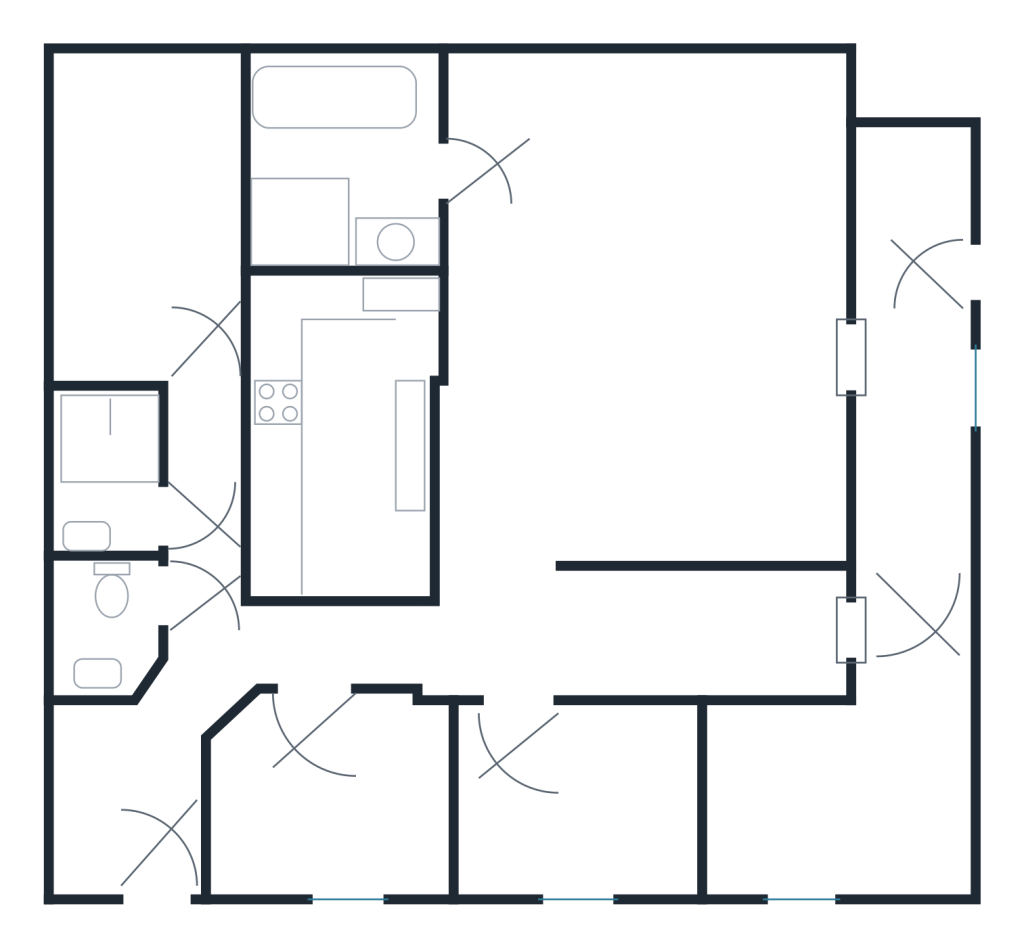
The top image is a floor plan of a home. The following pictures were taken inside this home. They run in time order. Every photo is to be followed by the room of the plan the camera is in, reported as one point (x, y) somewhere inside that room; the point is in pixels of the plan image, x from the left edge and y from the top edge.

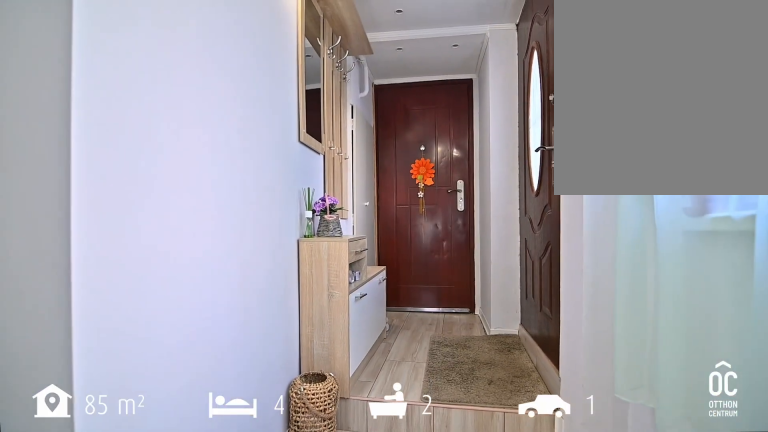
(921, 292)
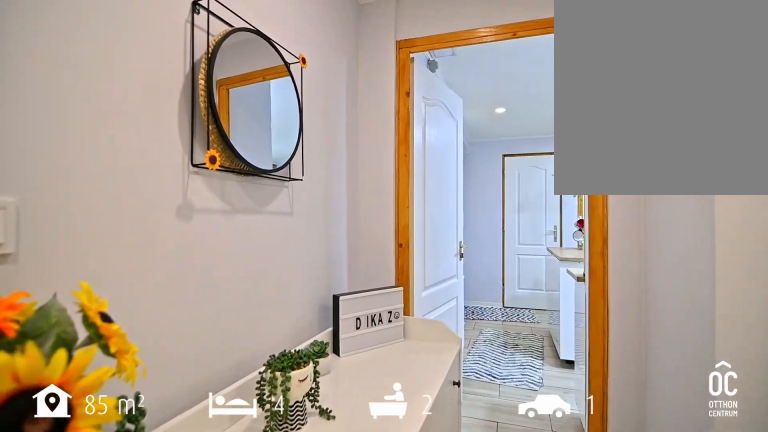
(509, 640)
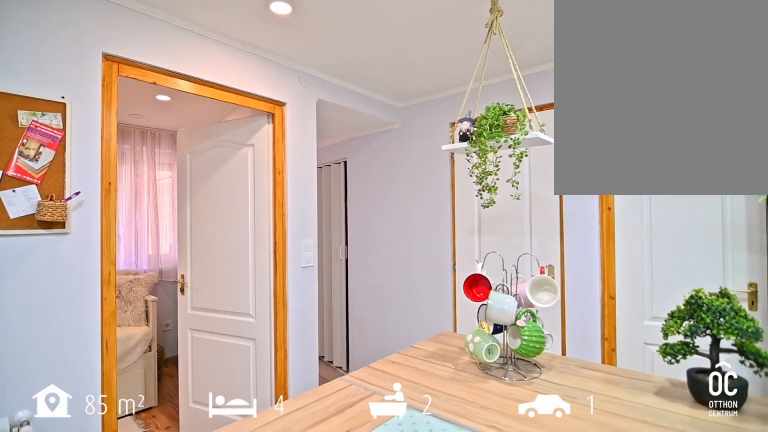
(333, 461)
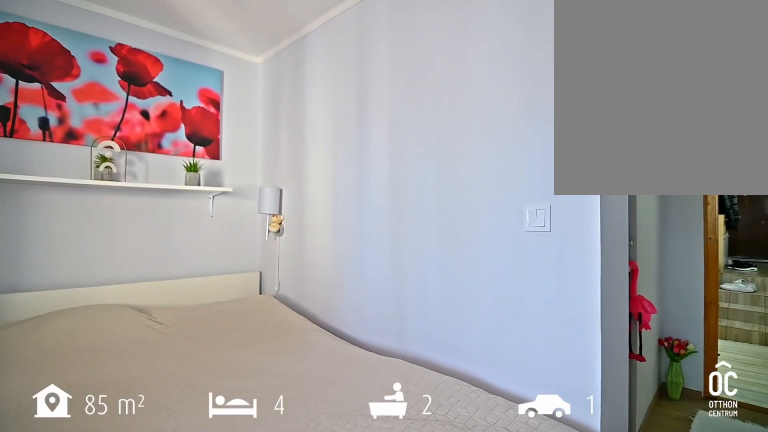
(839, 800)
